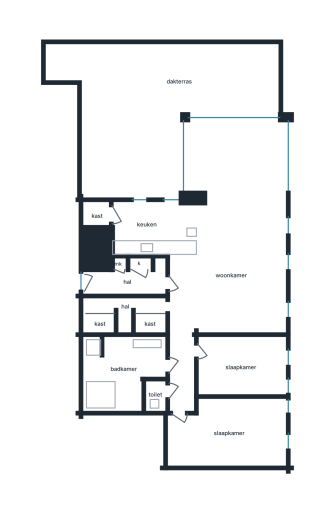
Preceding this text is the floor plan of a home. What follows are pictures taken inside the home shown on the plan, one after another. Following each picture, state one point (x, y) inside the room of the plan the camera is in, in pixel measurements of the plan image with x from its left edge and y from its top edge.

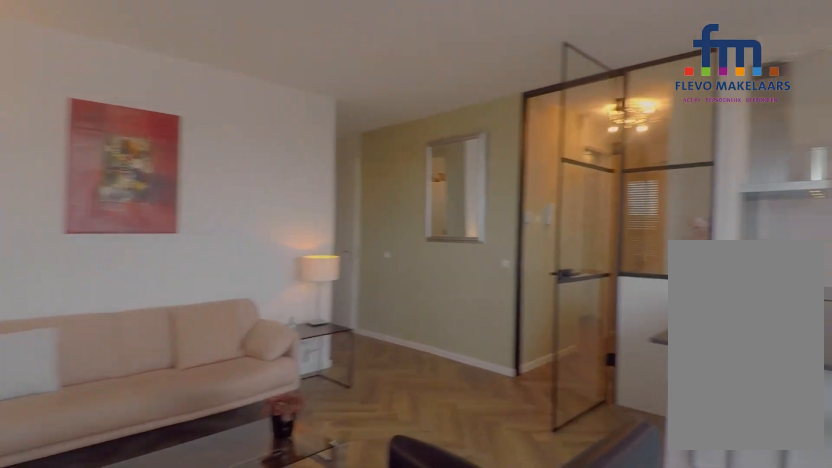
(229, 236)
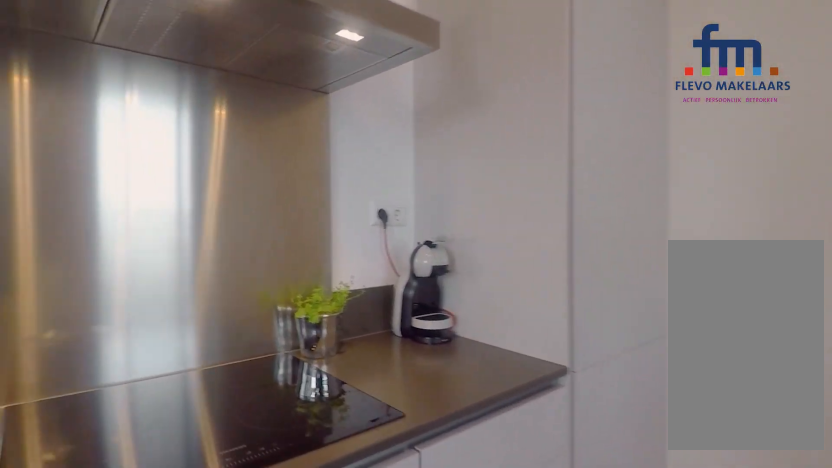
(158, 229)
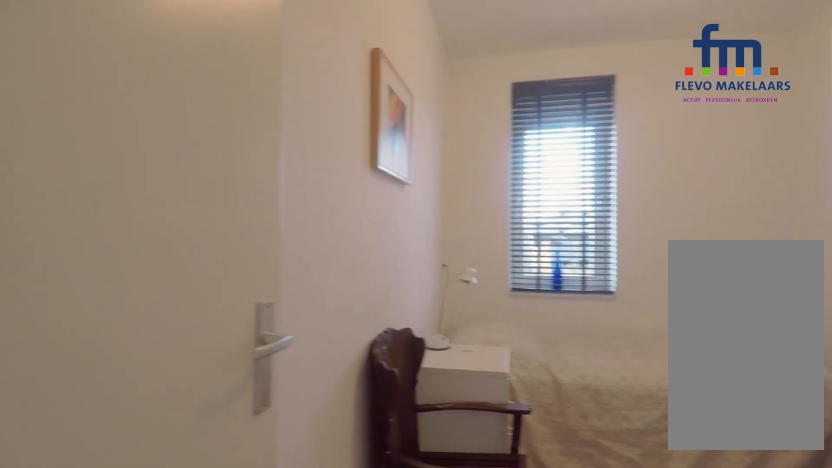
(241, 366)
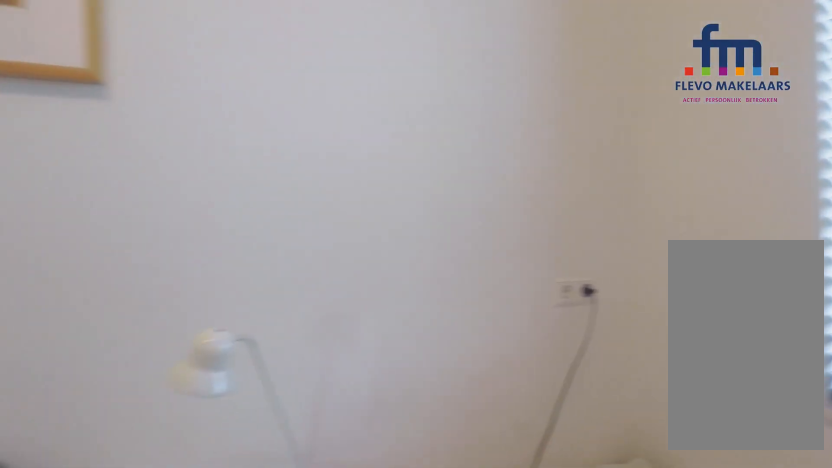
(241, 366)
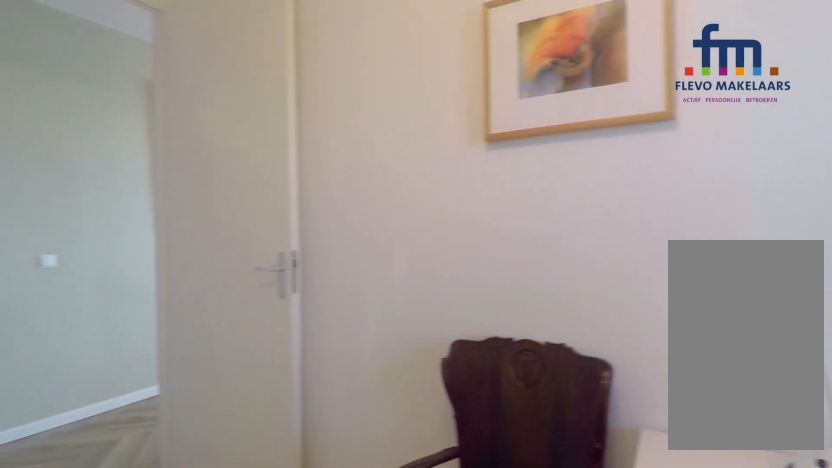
(241, 366)
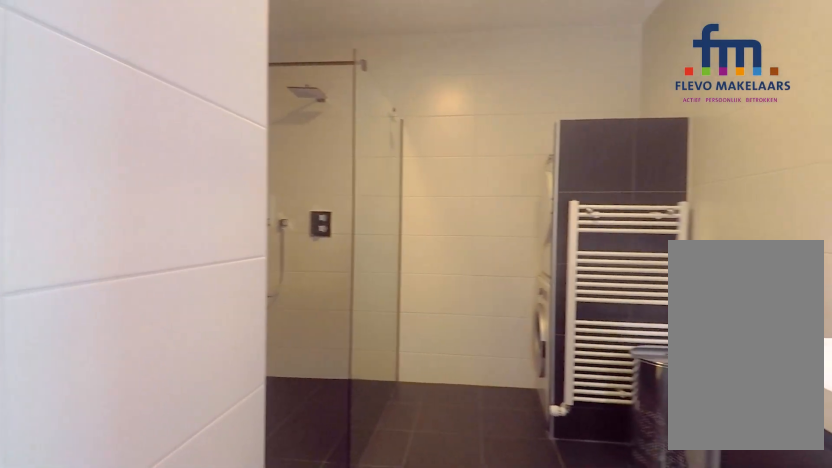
(121, 371)
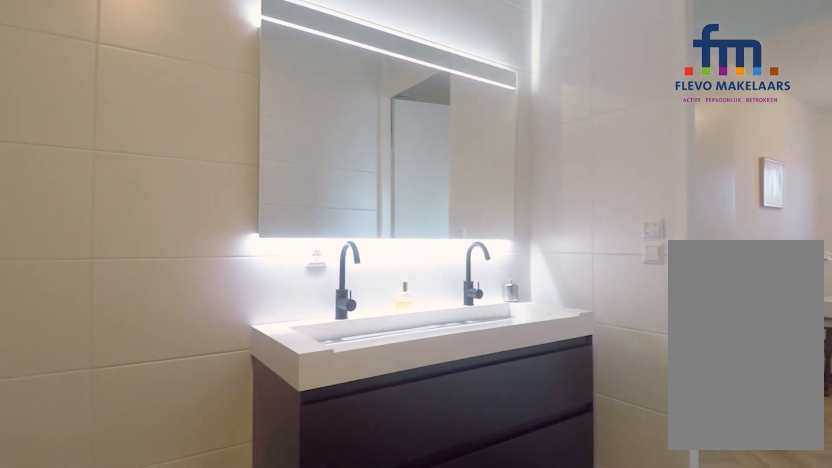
(121, 371)
